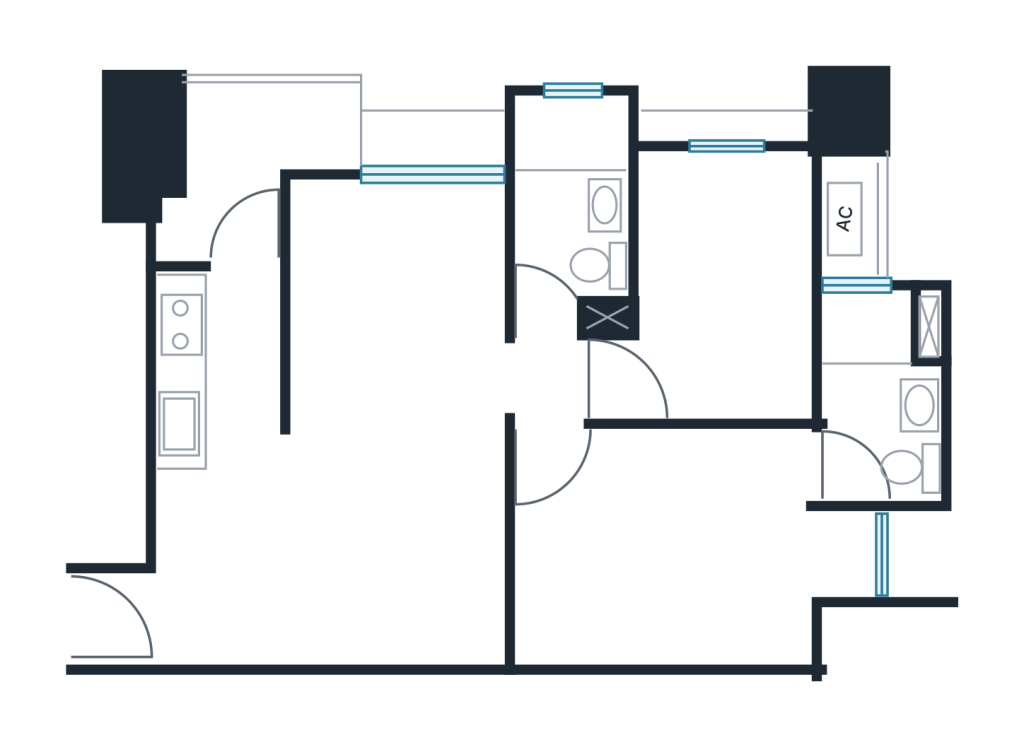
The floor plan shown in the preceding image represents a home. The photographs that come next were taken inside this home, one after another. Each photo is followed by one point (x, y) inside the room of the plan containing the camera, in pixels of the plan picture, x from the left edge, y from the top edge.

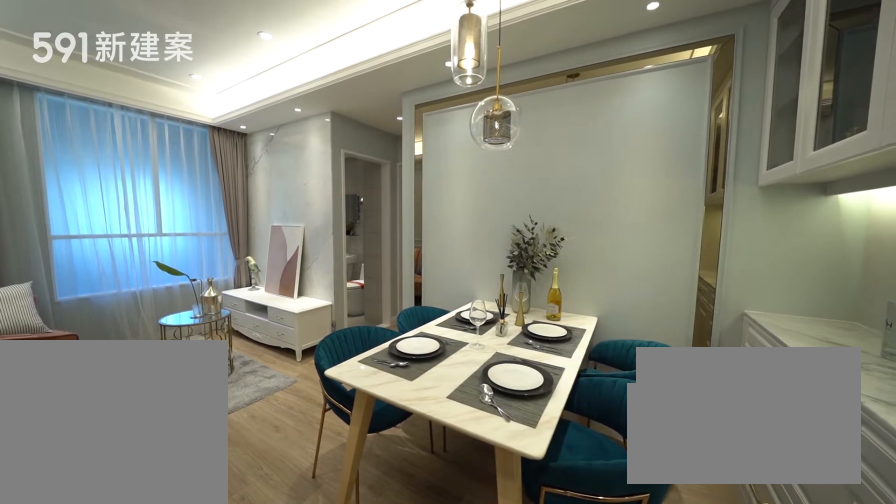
(396, 547)
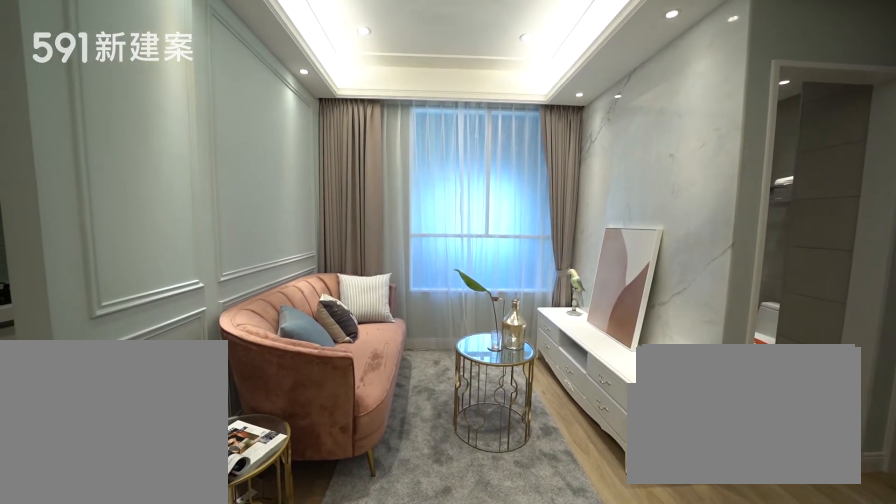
(393, 290)
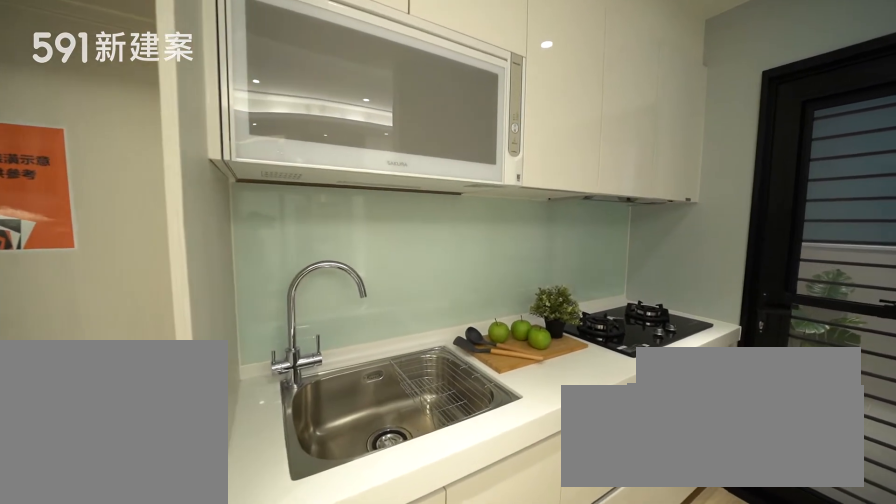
(218, 390)
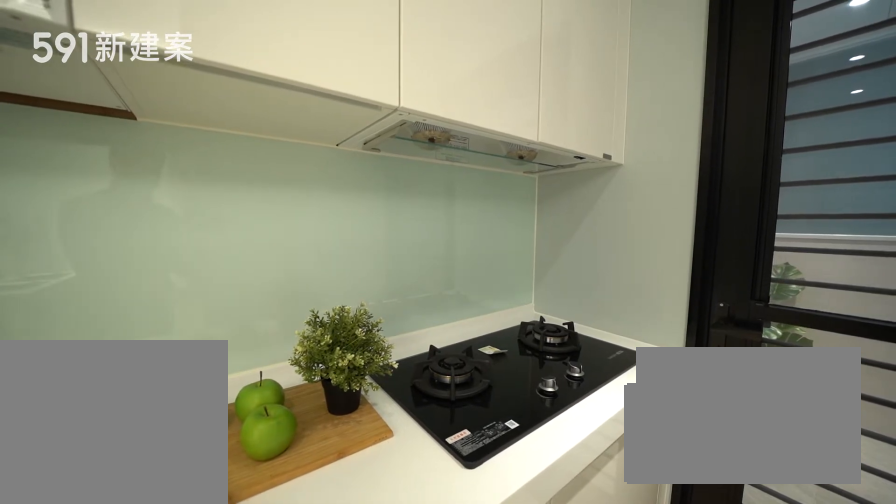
(218, 390)
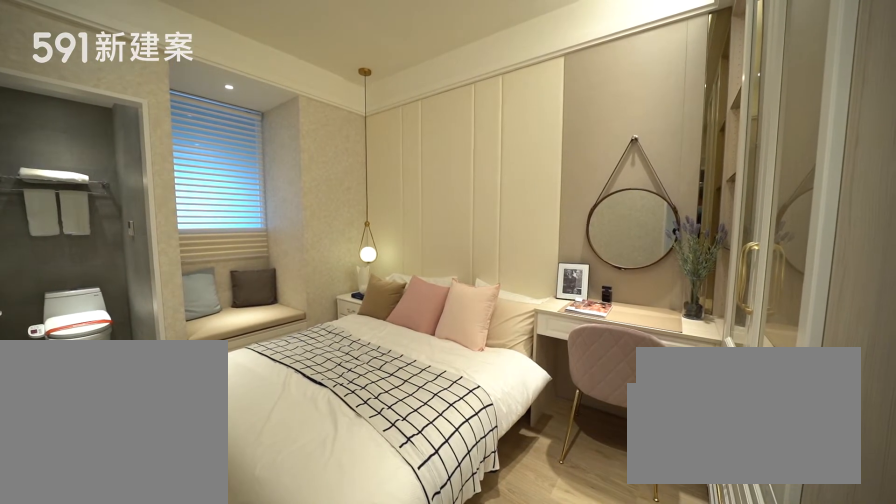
(668, 548)
